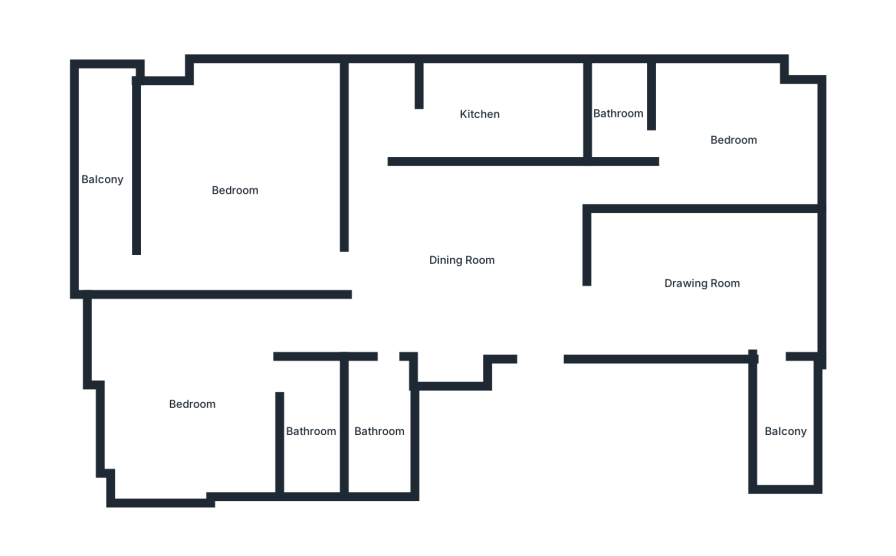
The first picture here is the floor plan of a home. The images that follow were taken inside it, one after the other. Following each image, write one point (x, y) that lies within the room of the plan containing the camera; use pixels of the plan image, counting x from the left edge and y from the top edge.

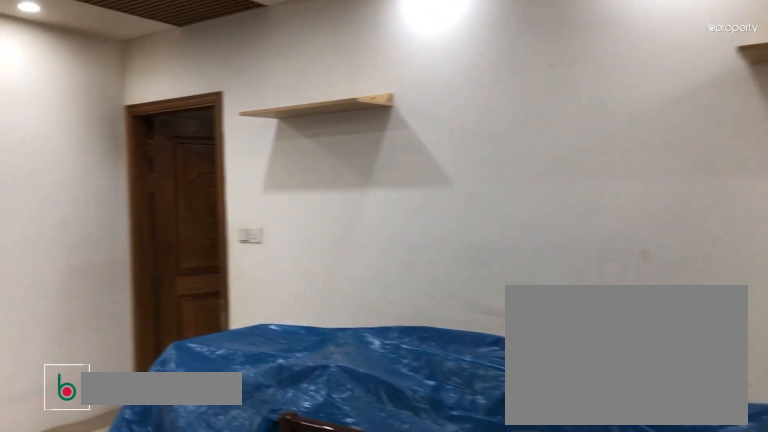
(464, 261)
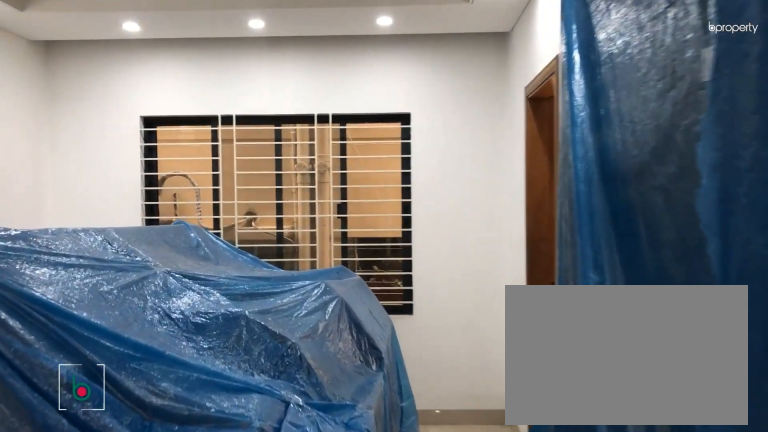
(700, 282)
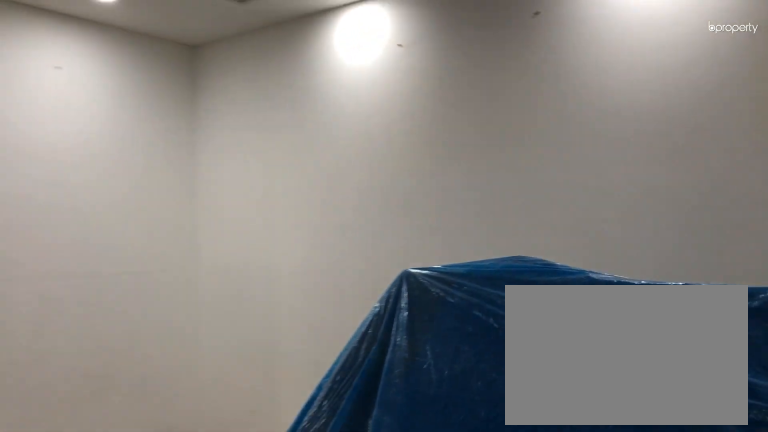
(700, 282)
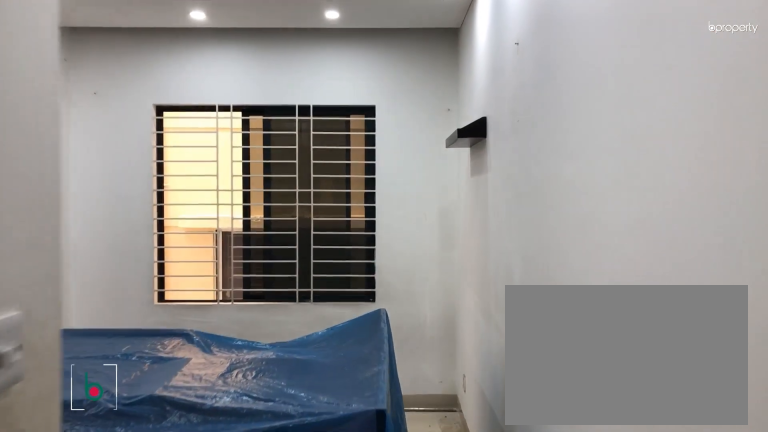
(737, 140)
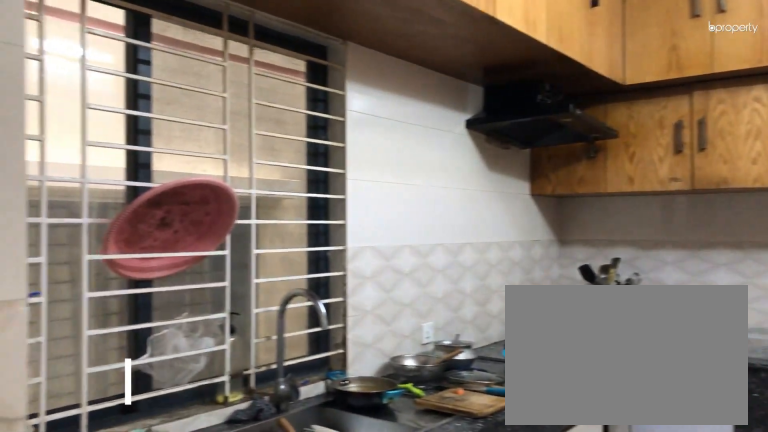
(480, 113)
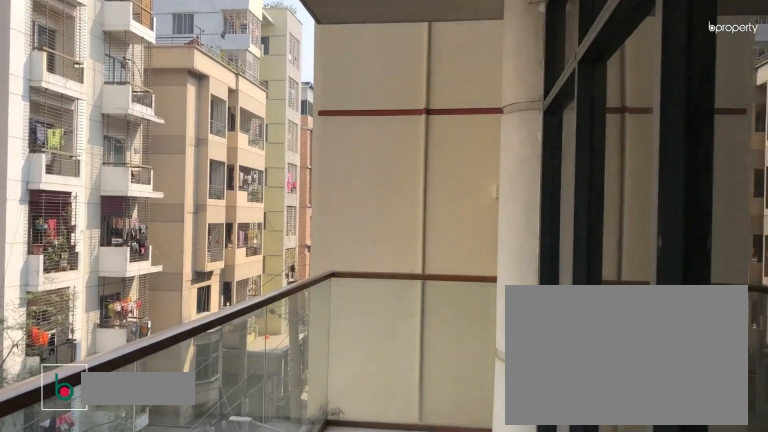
(104, 179)
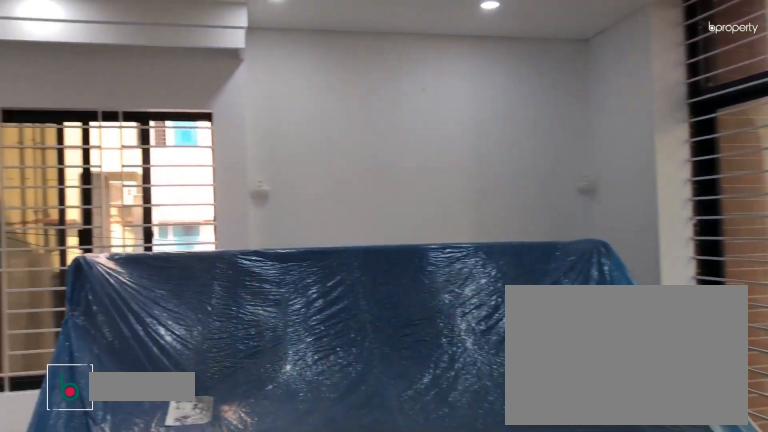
(194, 405)
